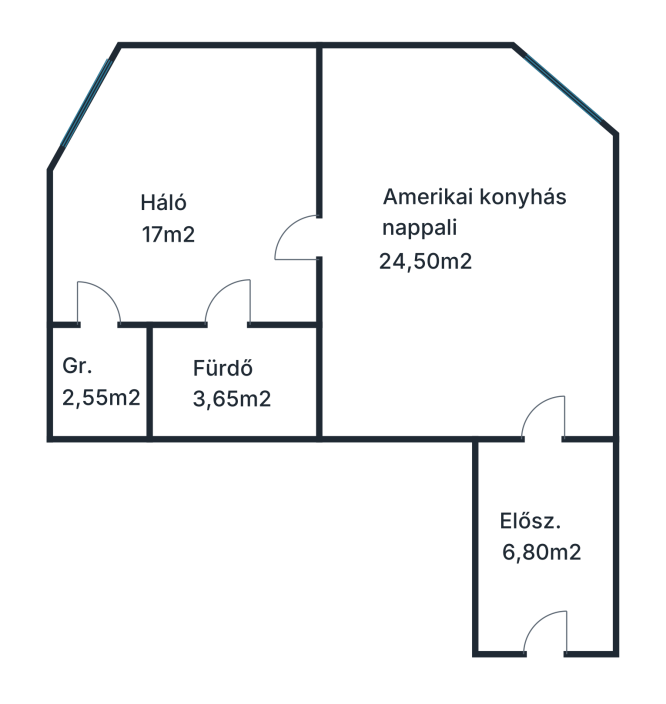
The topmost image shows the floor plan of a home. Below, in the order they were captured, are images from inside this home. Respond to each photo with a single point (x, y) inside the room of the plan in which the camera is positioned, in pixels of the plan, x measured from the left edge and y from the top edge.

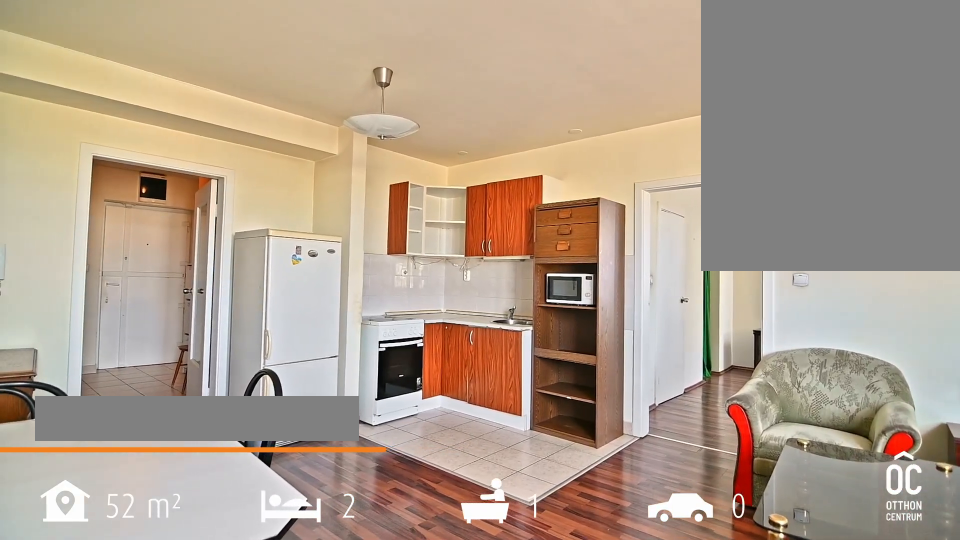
(458, 263)
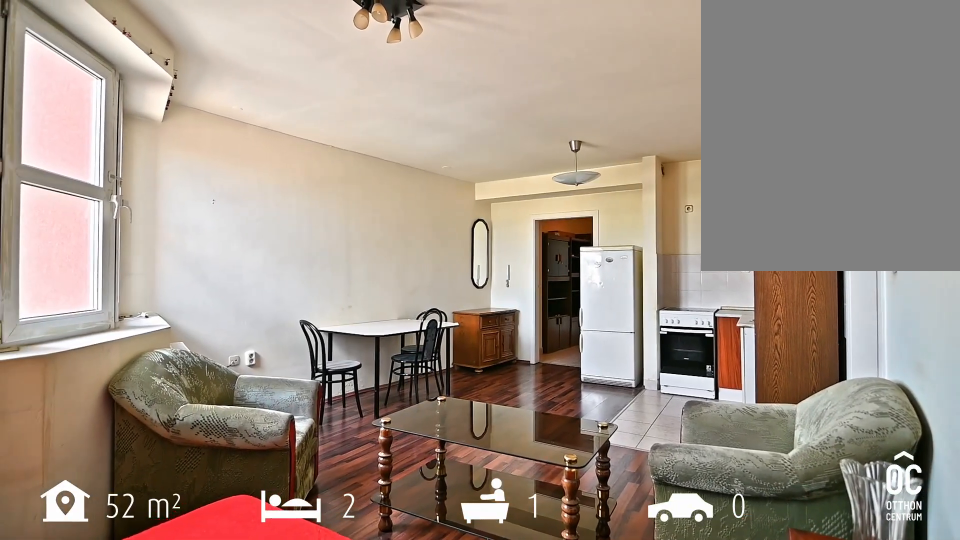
(458, 263)
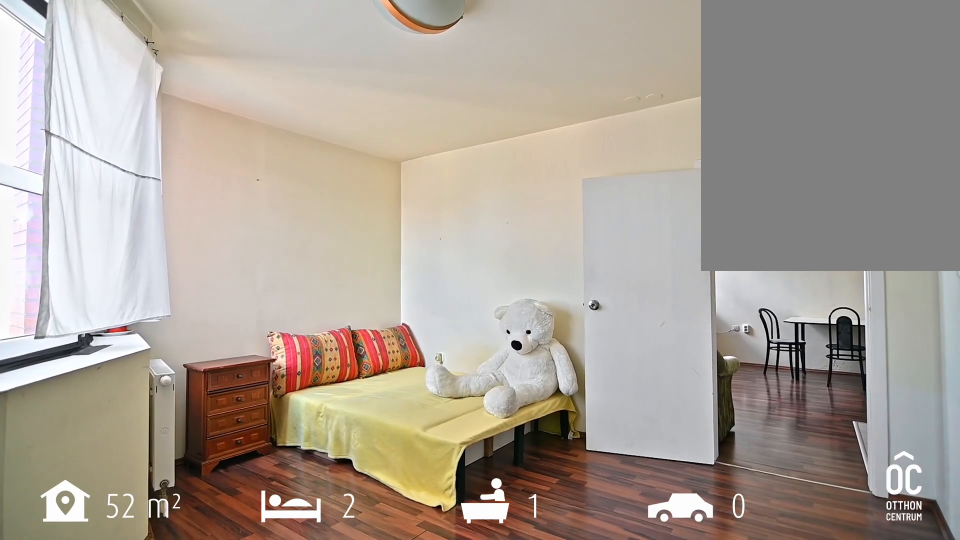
(194, 196)
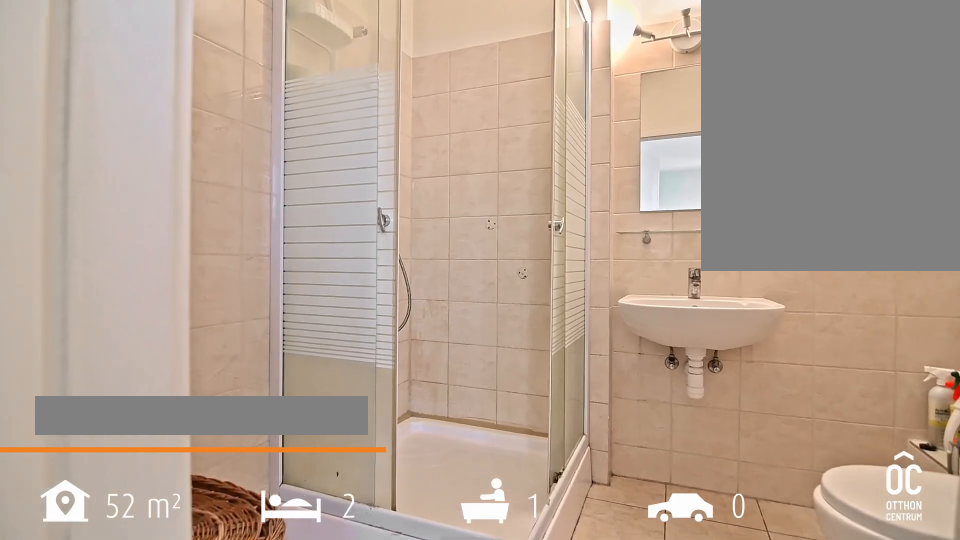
(233, 384)
